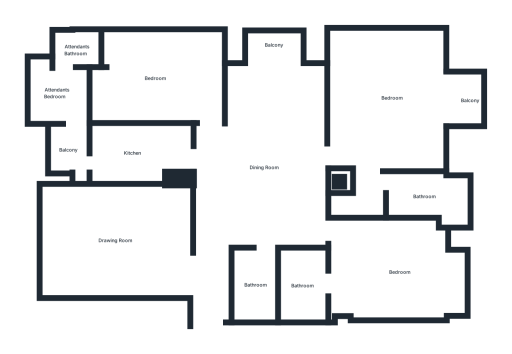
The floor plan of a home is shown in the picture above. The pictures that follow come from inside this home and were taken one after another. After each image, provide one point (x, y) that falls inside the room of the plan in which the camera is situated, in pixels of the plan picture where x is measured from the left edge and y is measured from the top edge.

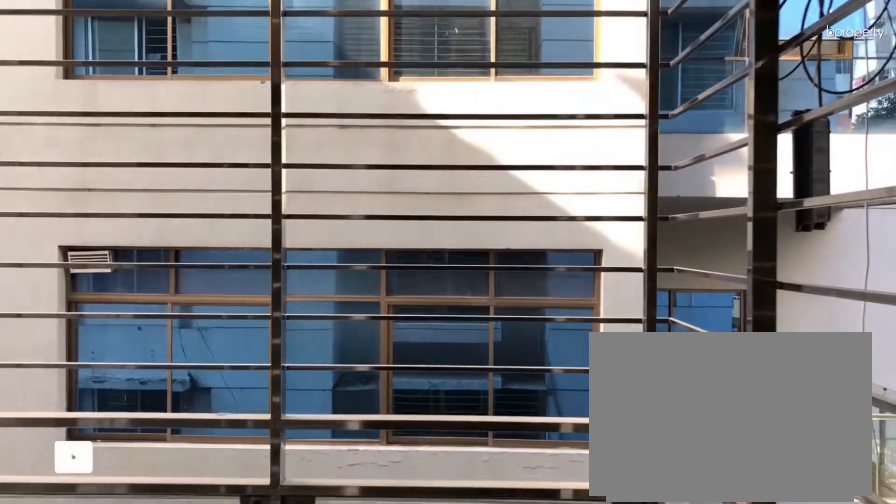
(275, 44)
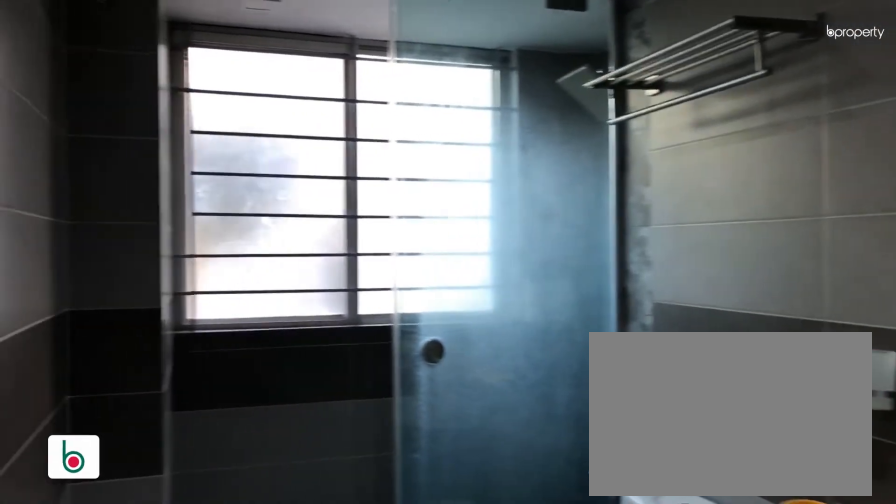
(430, 197)
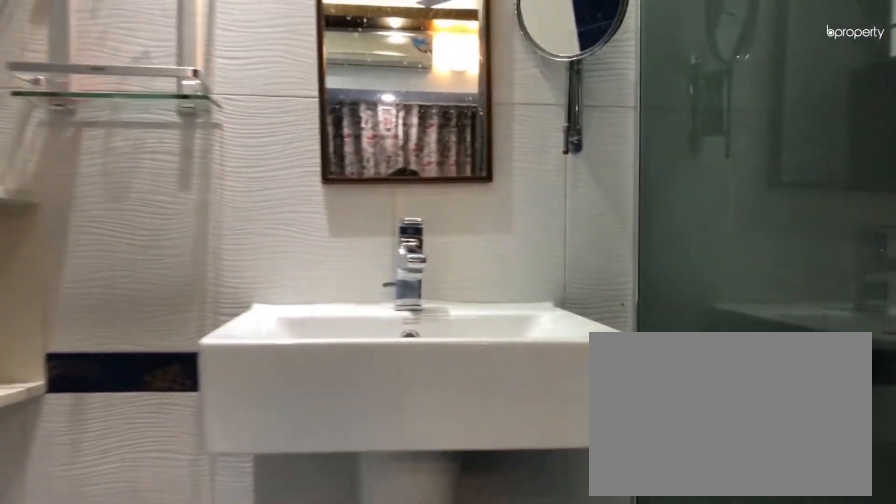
(301, 285)
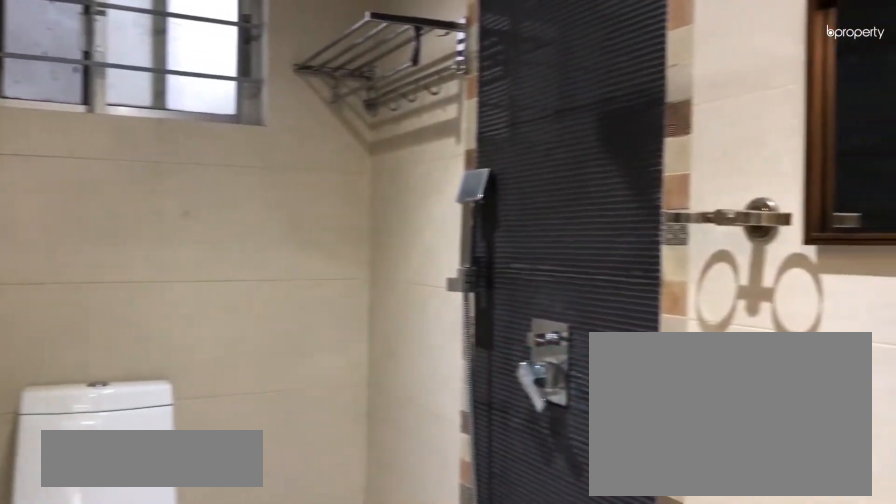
(254, 285)
